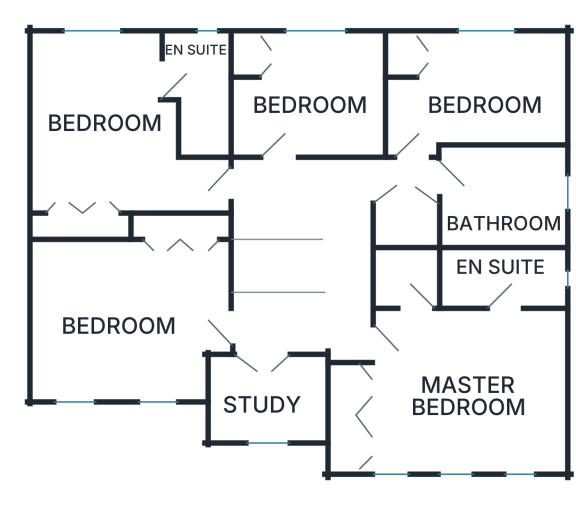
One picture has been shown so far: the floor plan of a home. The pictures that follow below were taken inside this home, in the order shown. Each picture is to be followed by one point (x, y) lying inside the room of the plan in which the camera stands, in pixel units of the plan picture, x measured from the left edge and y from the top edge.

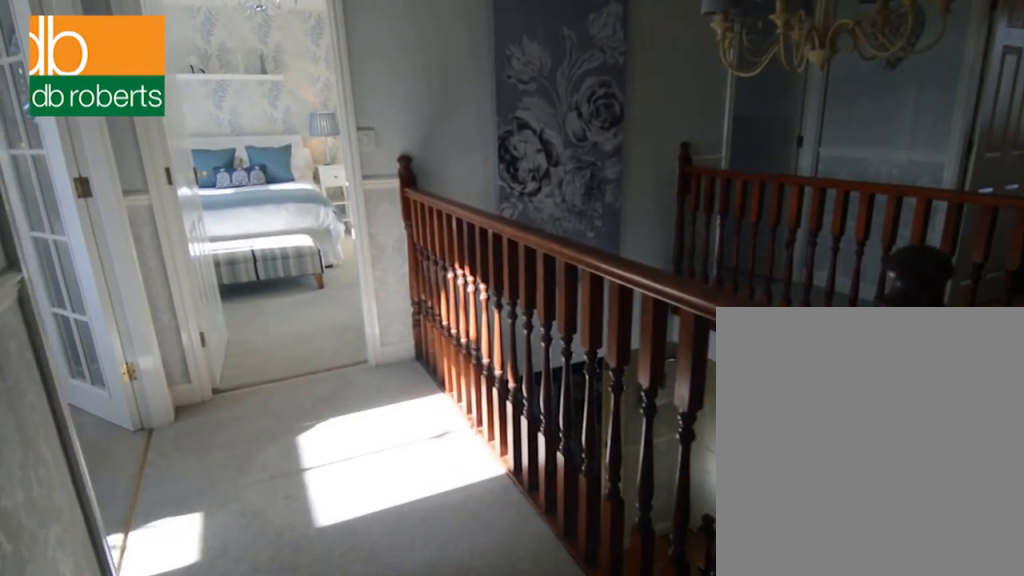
(321, 248)
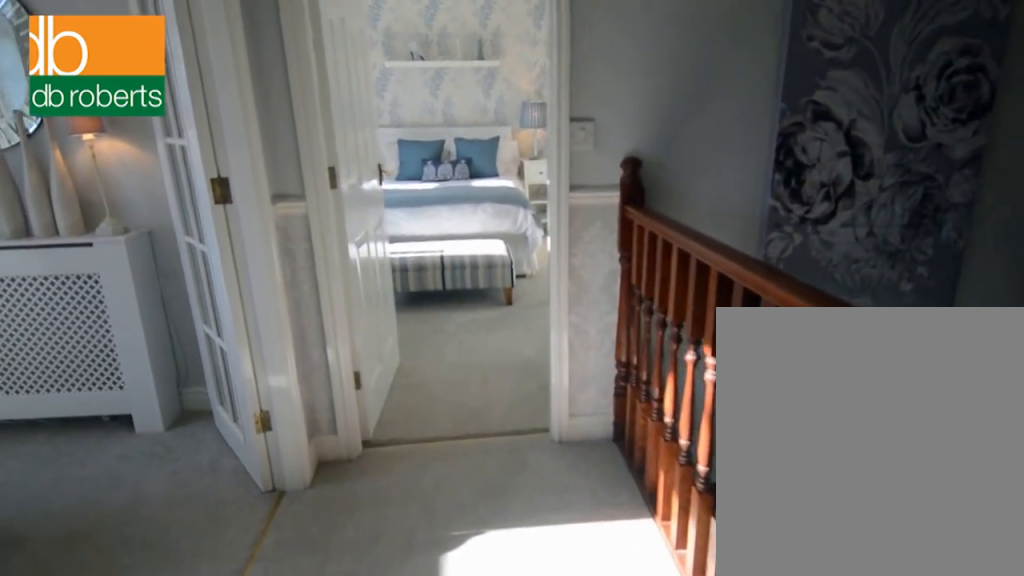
(321, 248)
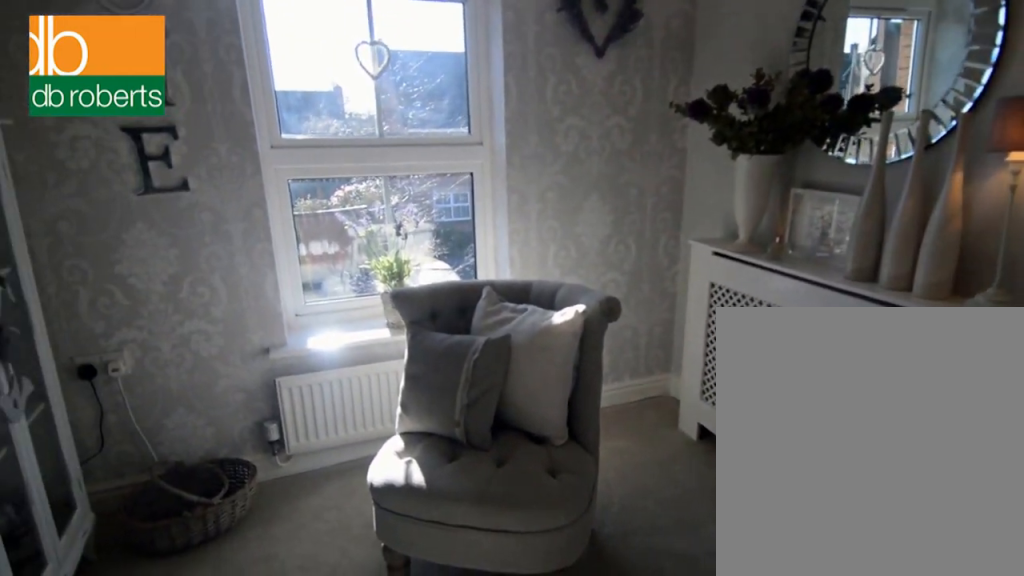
(266, 399)
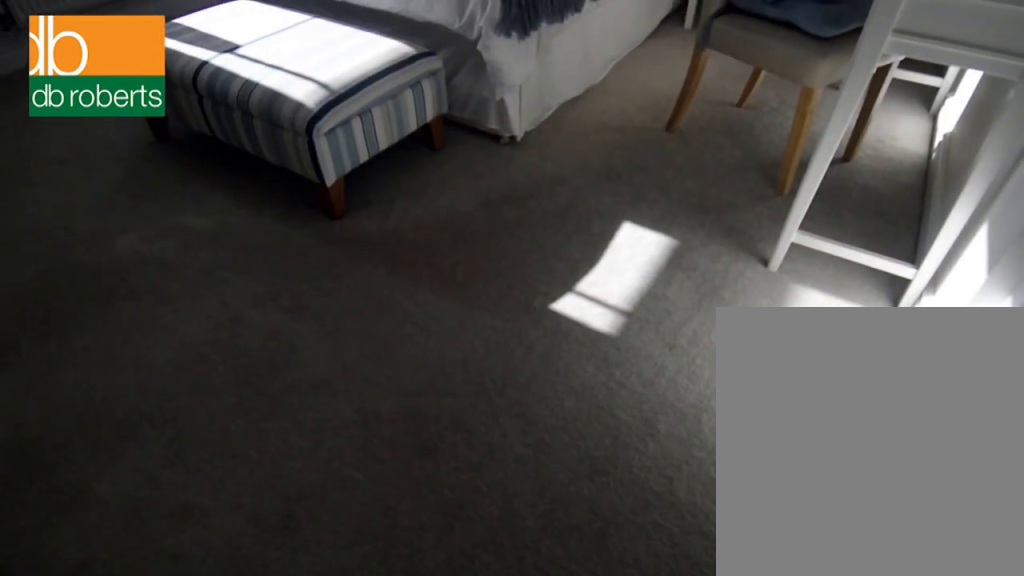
(133, 311)
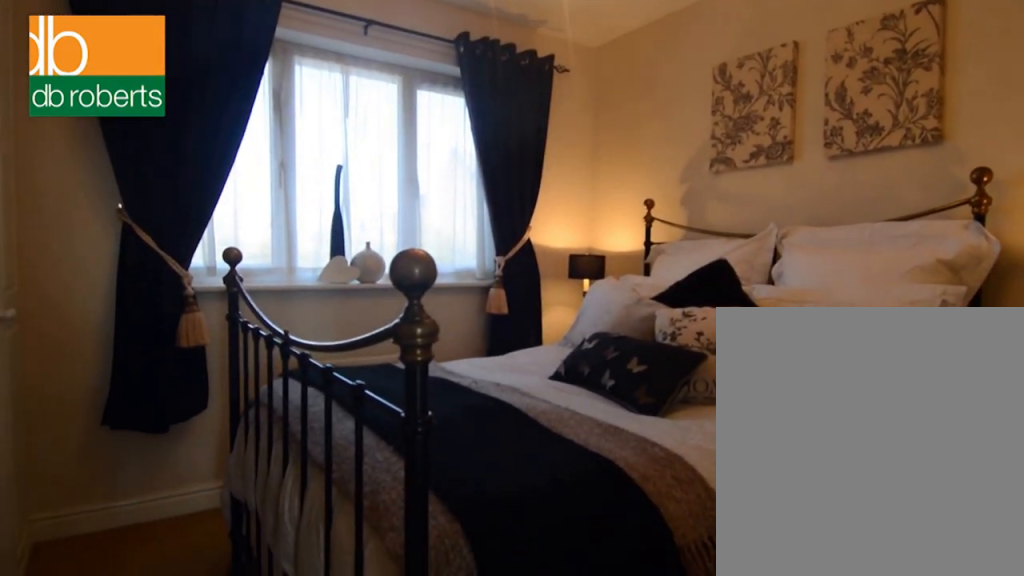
(309, 94)
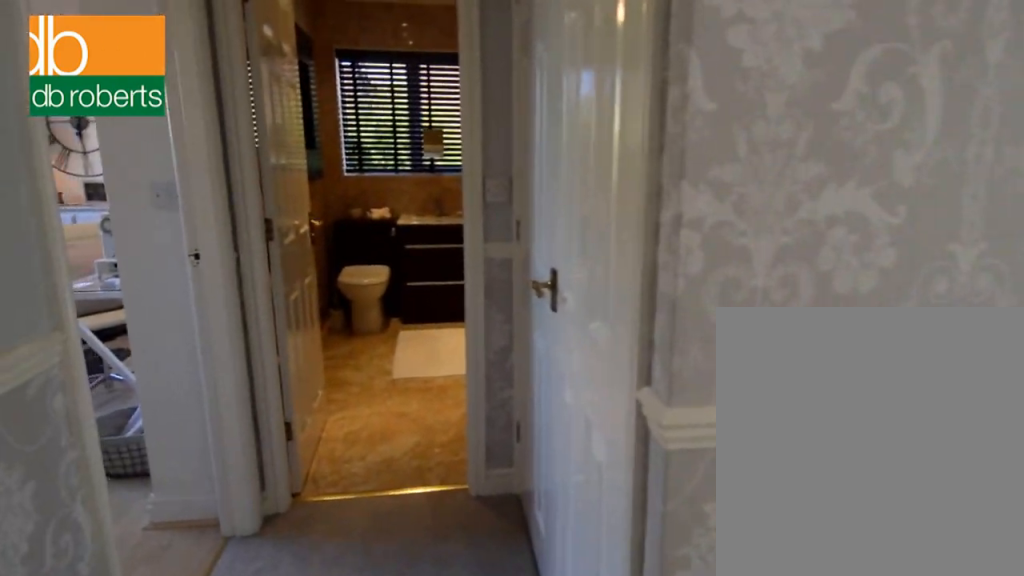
(320, 248)
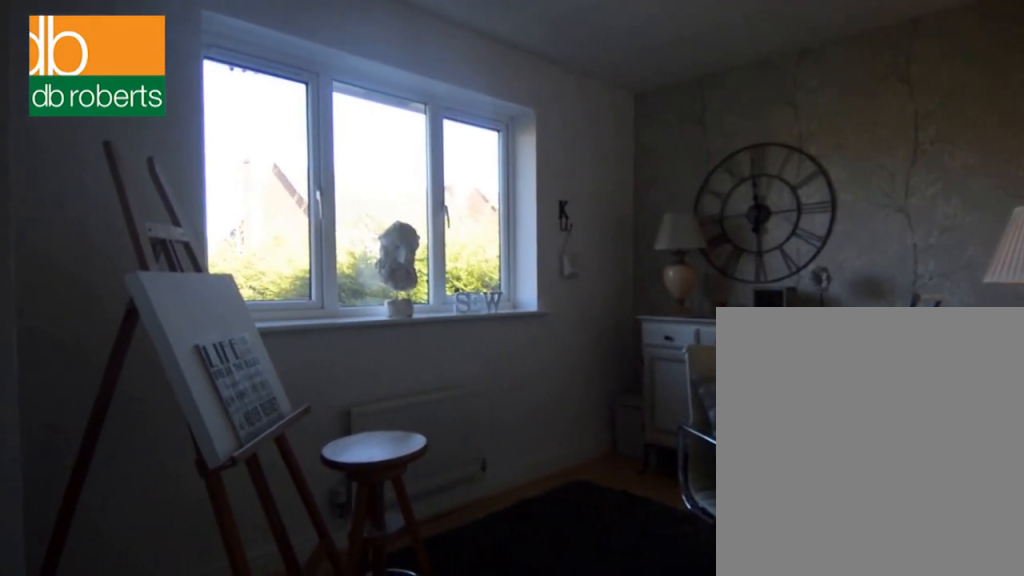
(473, 89)
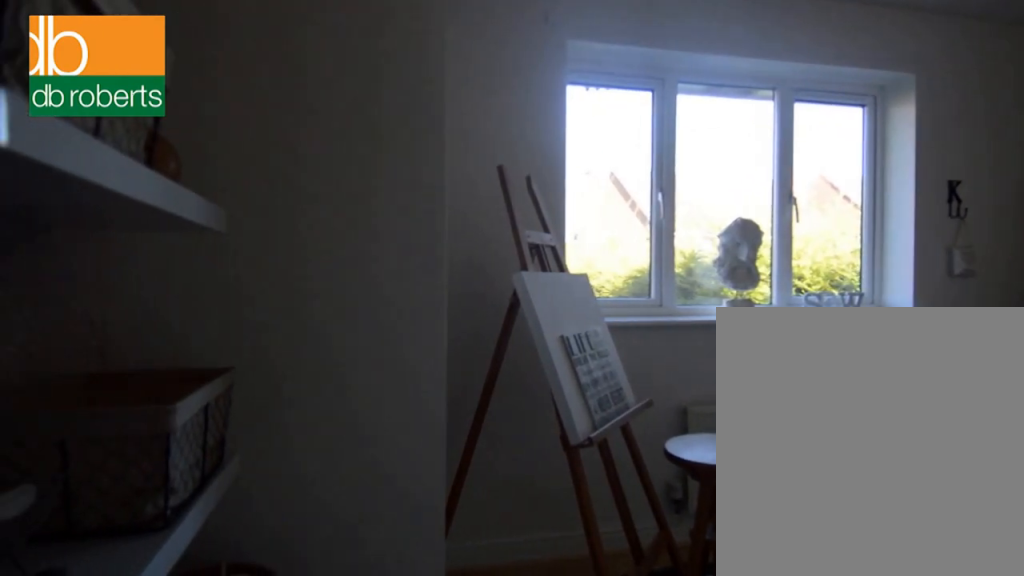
(473, 89)
